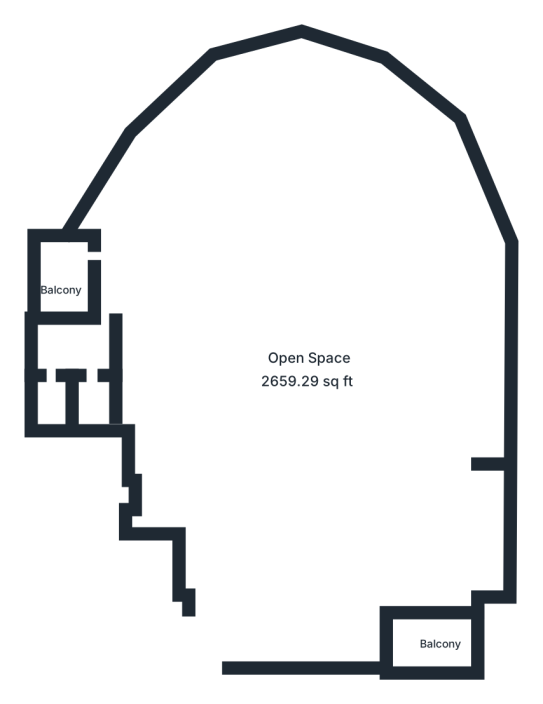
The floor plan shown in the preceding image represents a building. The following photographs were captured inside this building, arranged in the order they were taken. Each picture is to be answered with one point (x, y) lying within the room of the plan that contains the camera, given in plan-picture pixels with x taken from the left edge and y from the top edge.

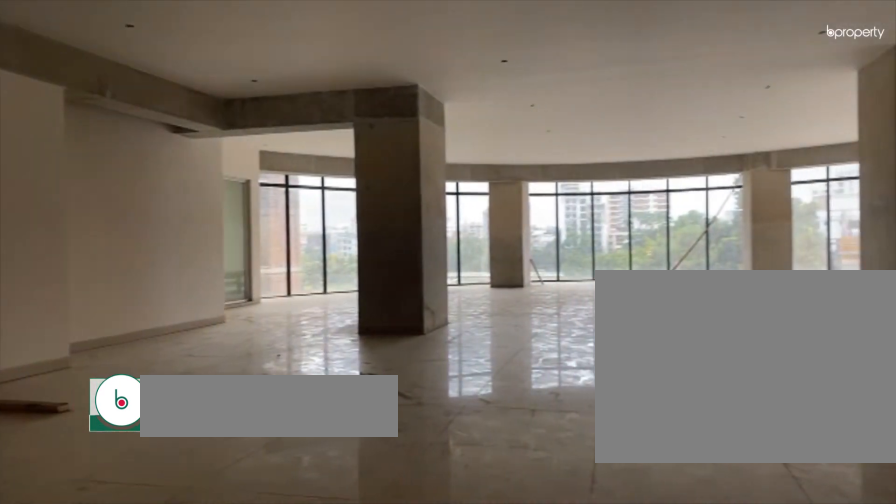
(309, 352)
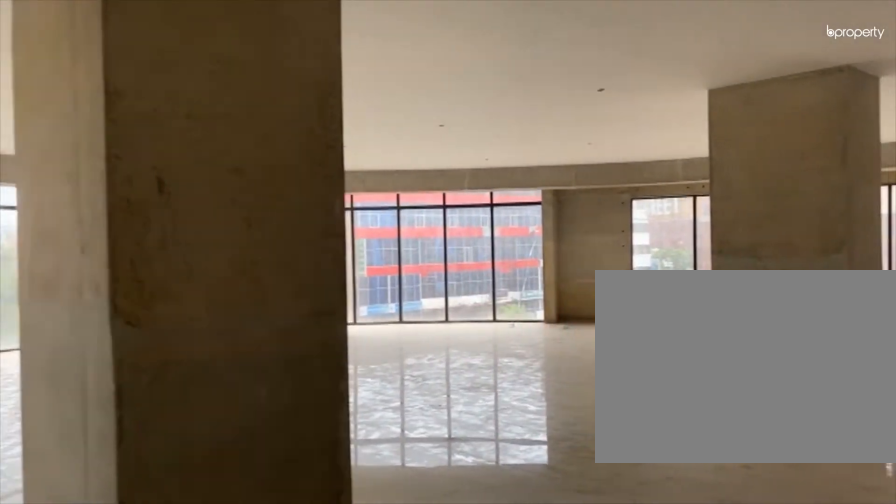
(308, 352)
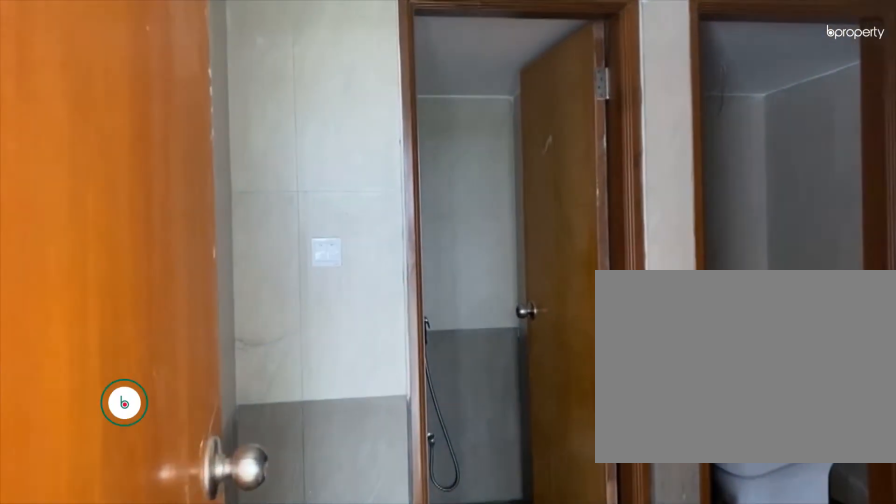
(72, 347)
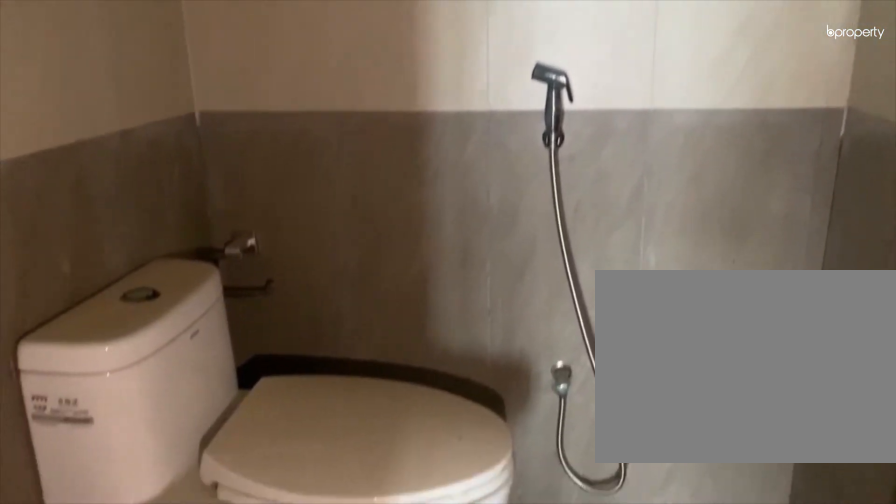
(94, 408)
